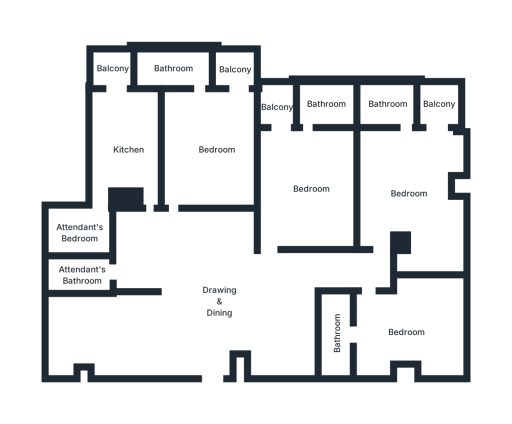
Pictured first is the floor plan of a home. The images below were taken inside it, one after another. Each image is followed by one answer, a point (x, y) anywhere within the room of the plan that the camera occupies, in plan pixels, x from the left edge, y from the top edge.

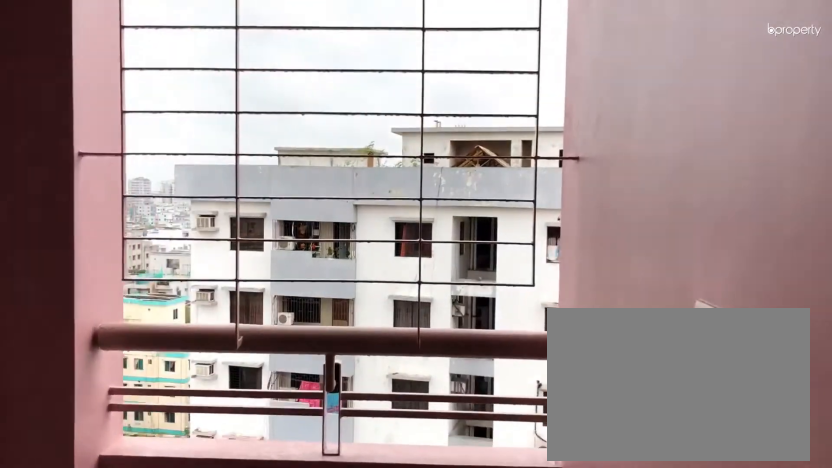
(277, 109)
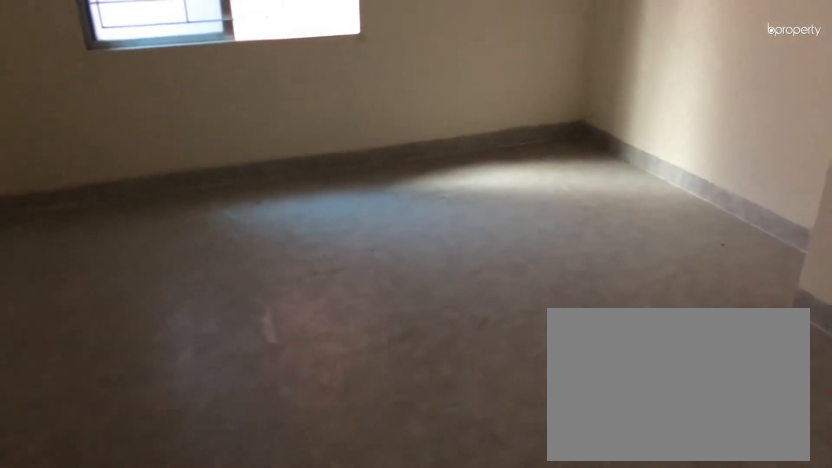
(405, 333)
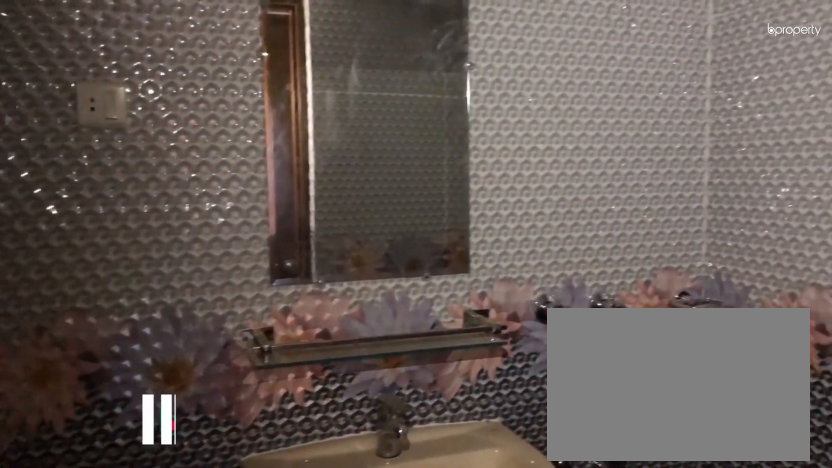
(337, 333)
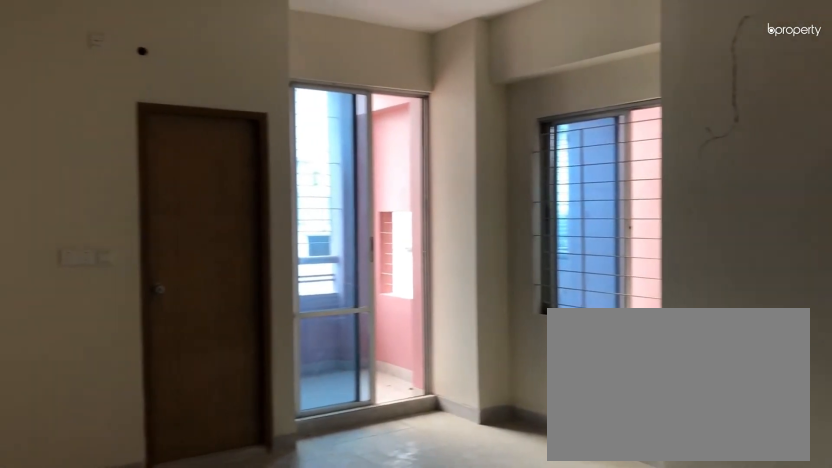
(410, 193)
